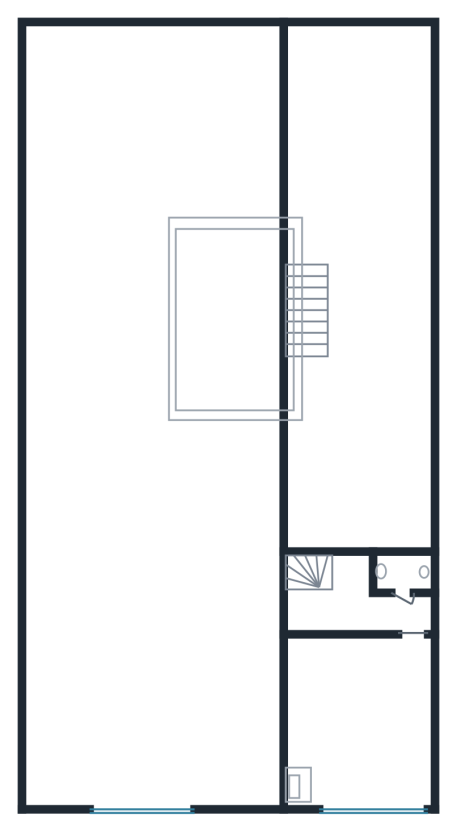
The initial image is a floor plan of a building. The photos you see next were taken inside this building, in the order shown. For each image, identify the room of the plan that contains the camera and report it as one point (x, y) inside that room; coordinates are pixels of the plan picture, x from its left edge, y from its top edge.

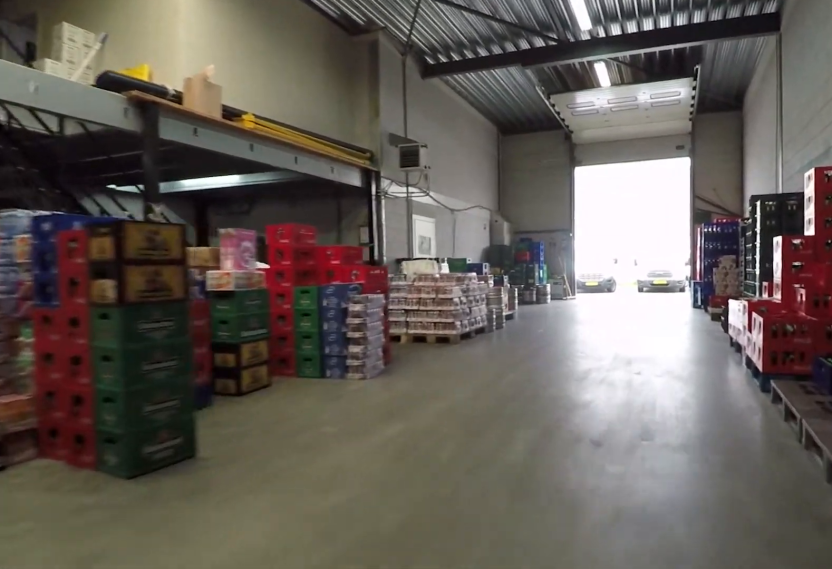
(37, 707)
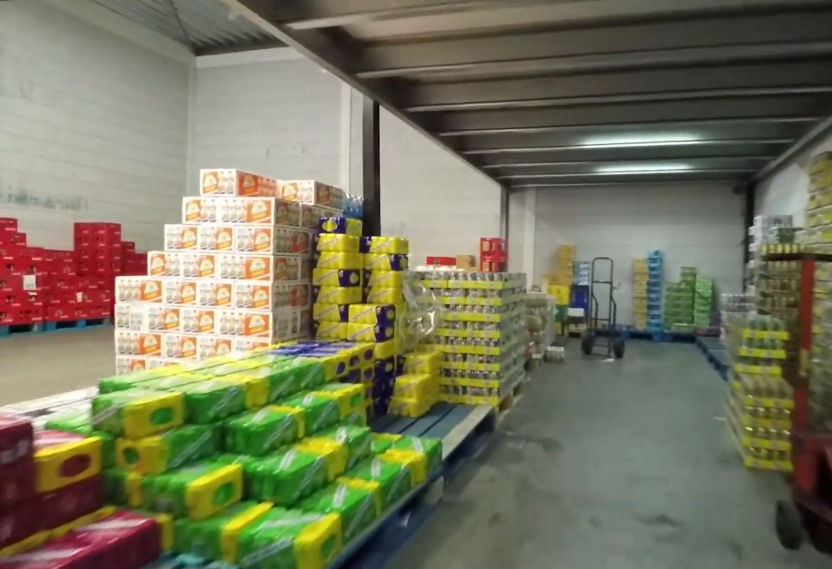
(360, 286)
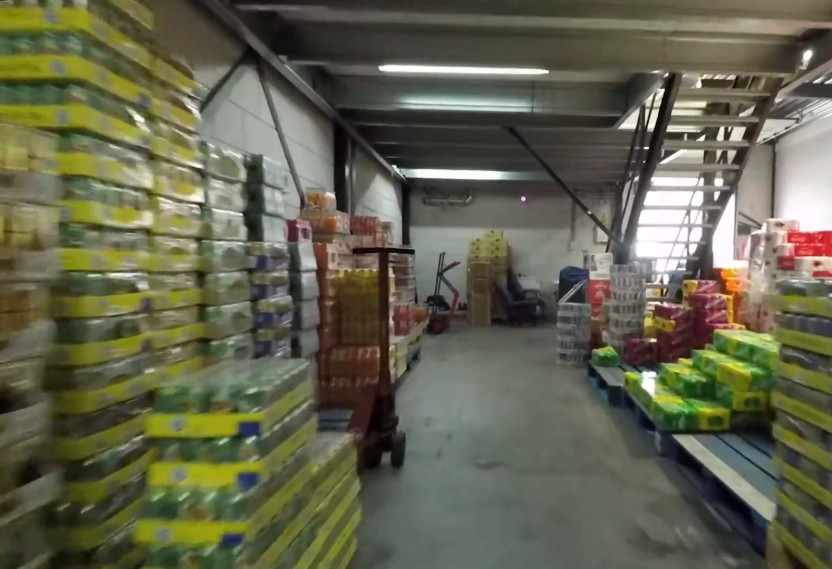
(360, 286)
